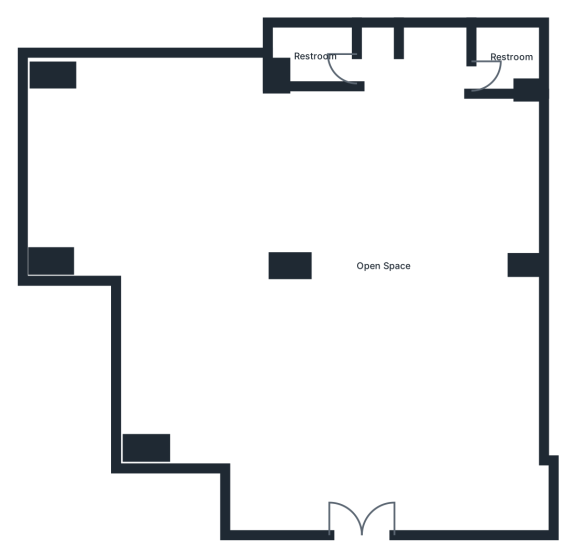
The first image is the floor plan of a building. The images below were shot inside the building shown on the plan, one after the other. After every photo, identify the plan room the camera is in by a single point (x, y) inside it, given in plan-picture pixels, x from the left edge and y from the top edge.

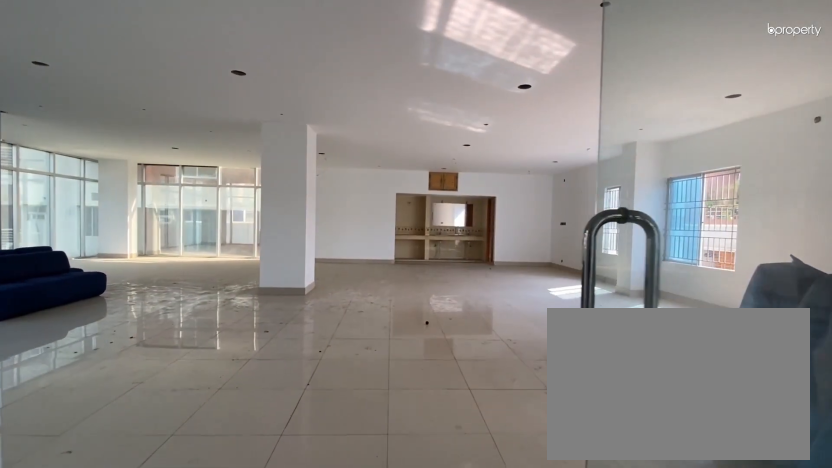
(362, 481)
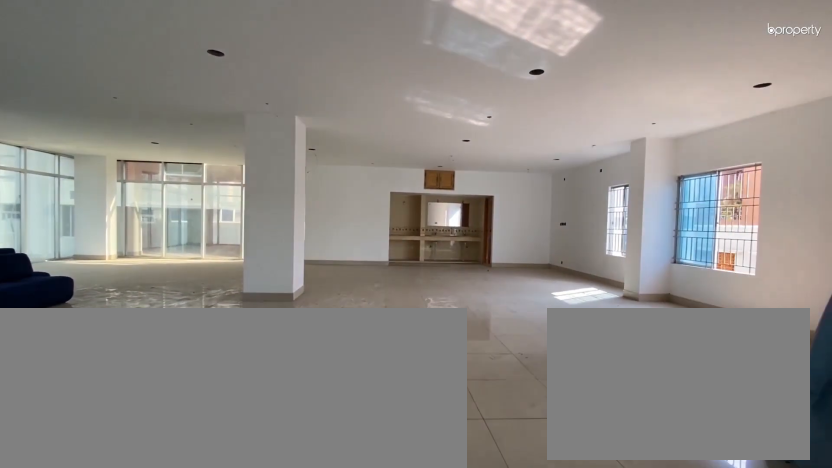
(362, 481)
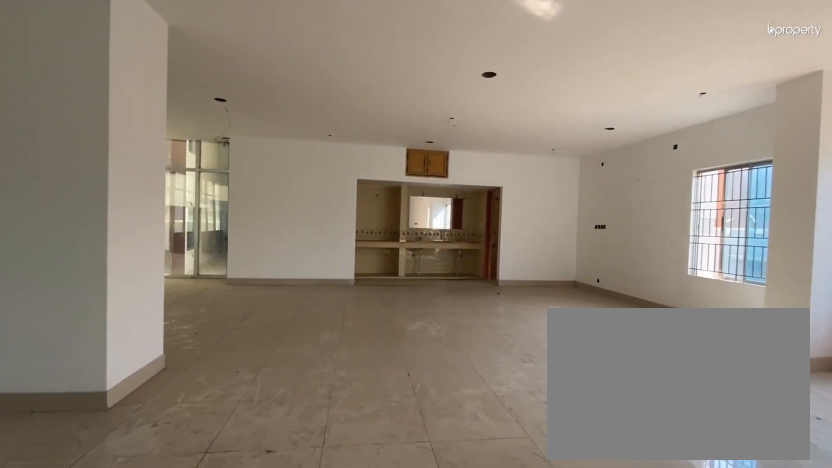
(381, 275)
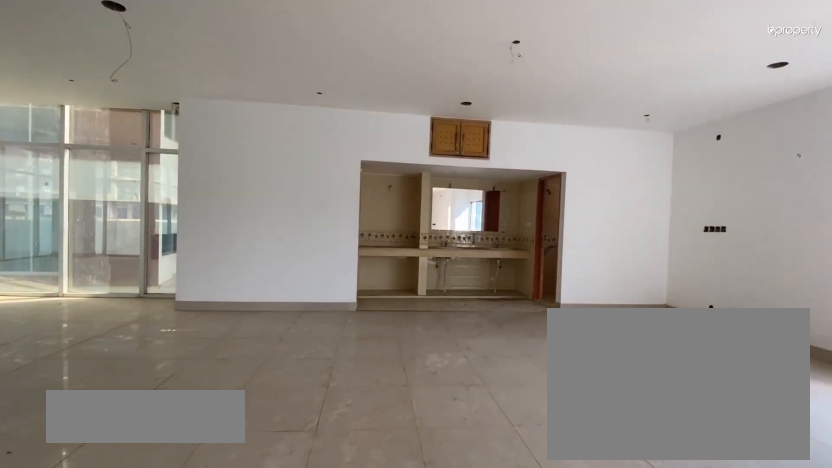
(381, 275)
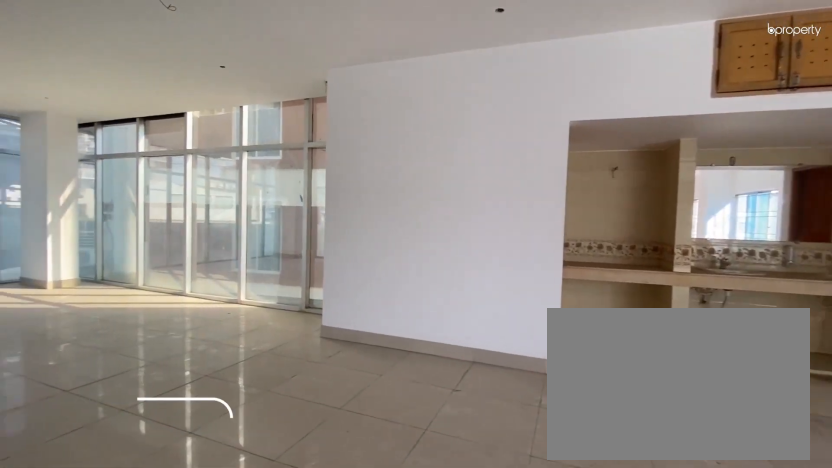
(288, 171)
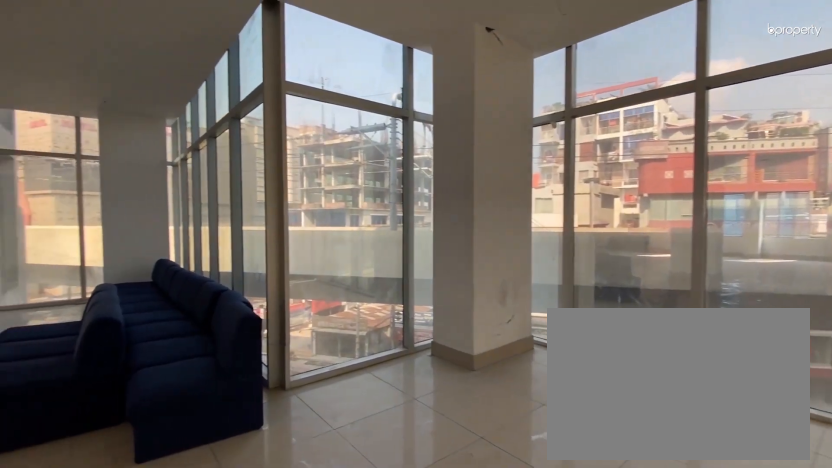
(161, 171)
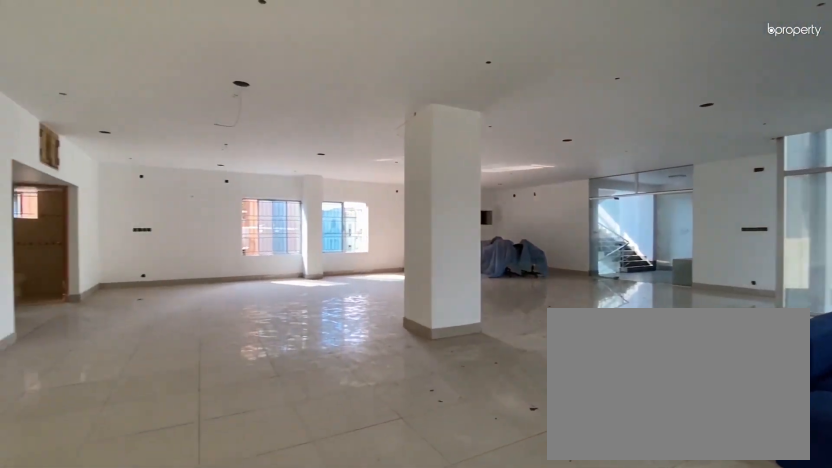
(382, 267)
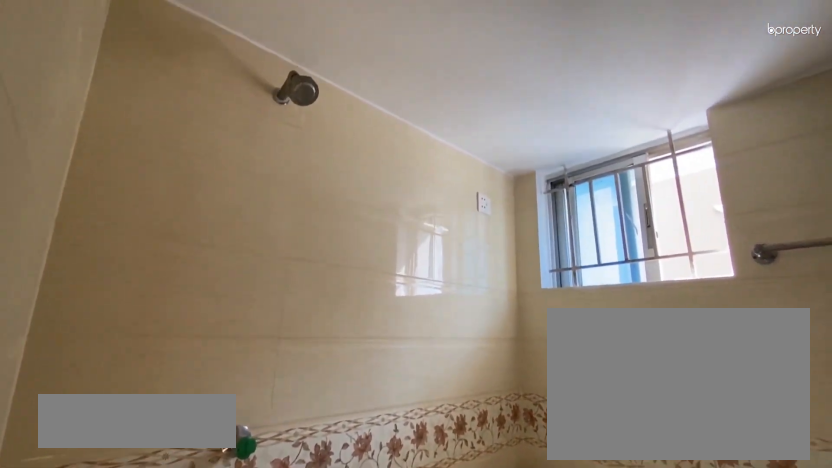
(510, 58)
